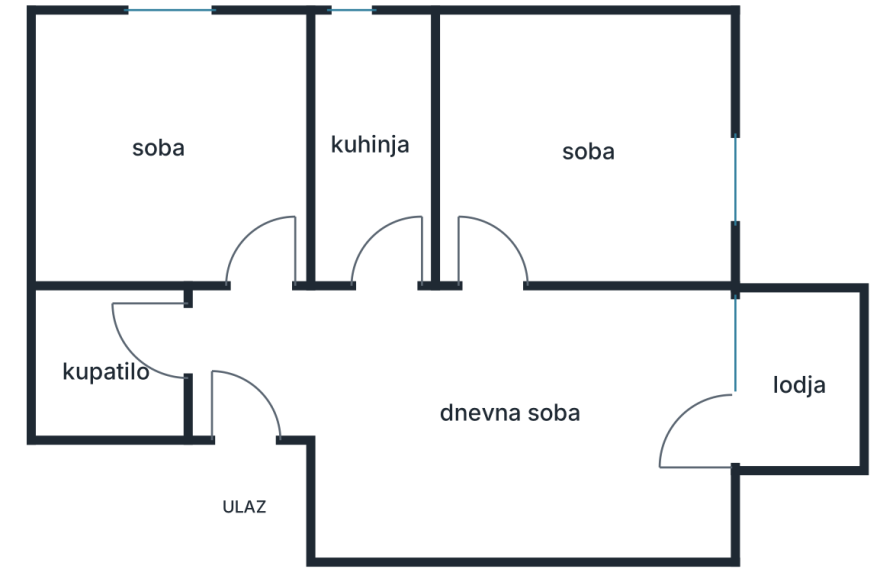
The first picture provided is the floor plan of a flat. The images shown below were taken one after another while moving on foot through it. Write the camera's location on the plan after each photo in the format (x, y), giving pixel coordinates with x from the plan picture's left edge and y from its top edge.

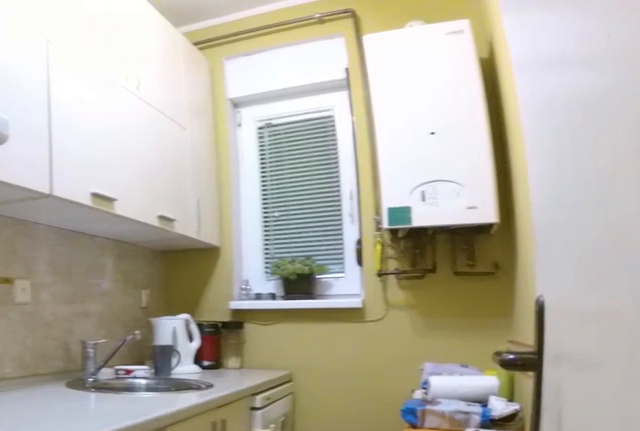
(405, 324)
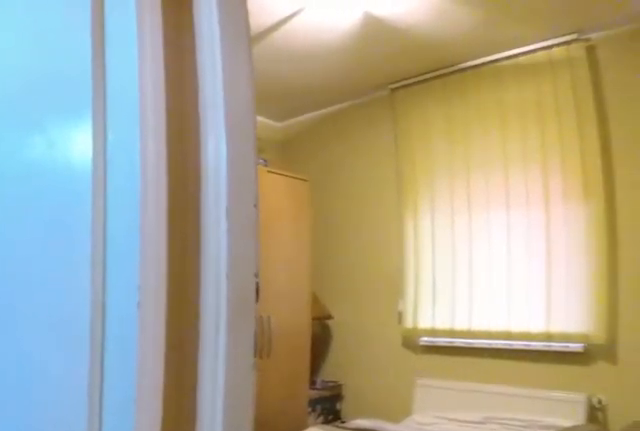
(292, 335)
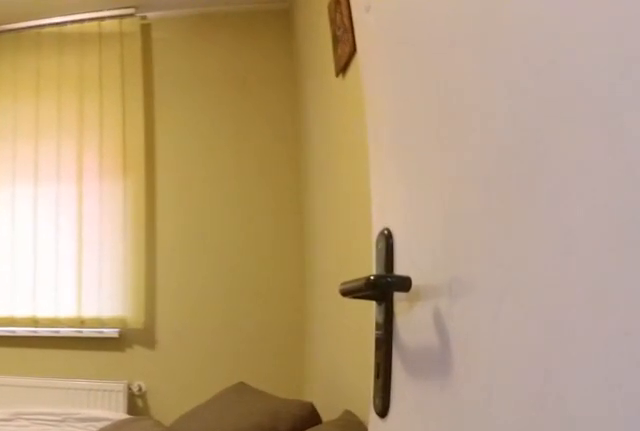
(263, 309)
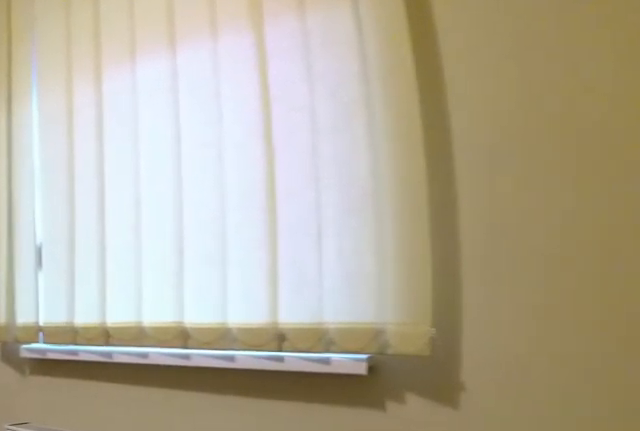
(270, 195)
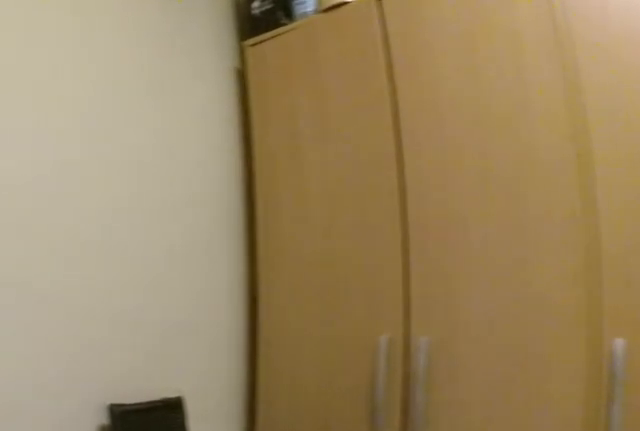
(270, 164)
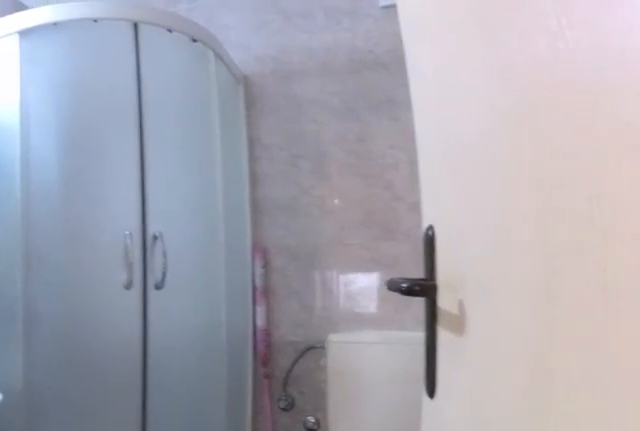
(243, 317)
